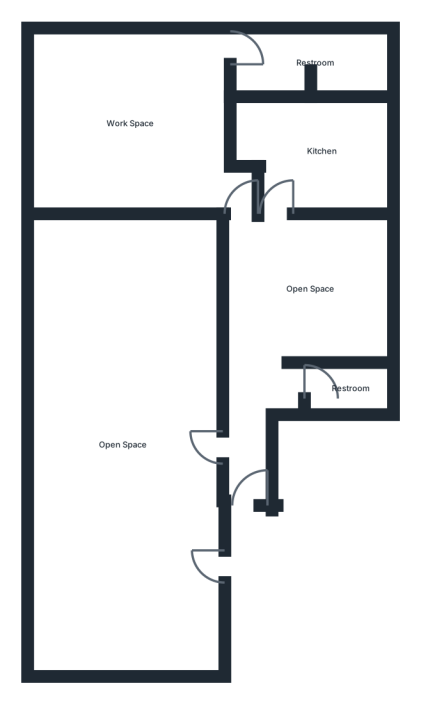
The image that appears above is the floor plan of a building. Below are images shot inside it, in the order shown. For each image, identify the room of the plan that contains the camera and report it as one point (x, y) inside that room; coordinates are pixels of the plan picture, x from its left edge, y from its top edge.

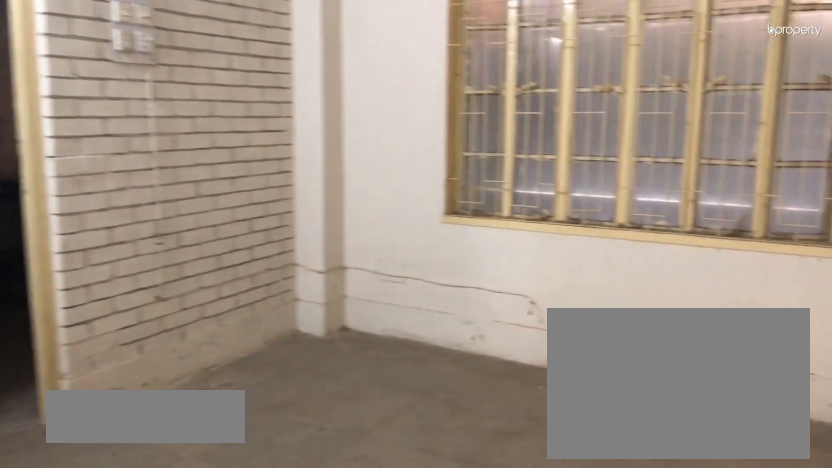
(310, 289)
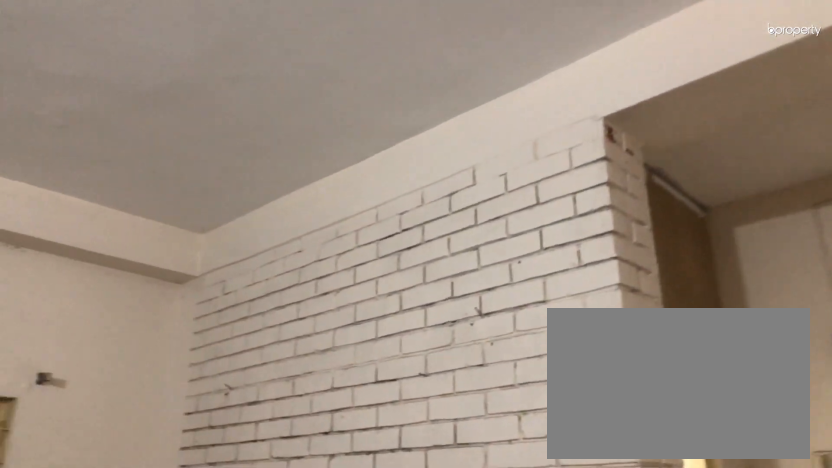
(310, 289)
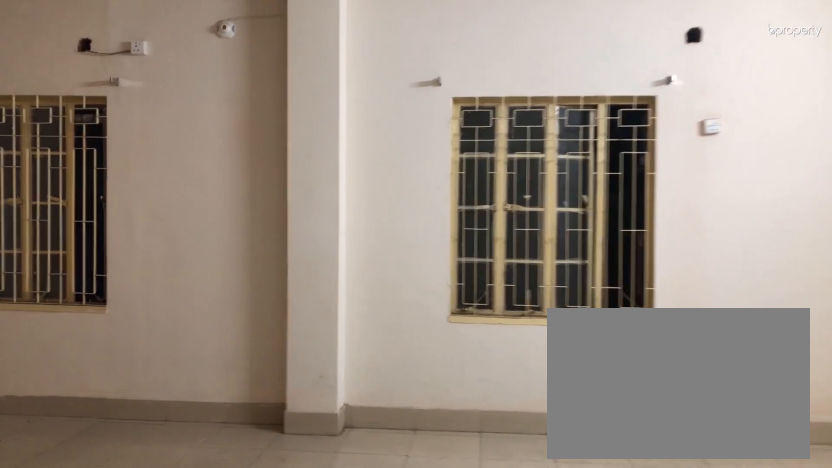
(122, 445)
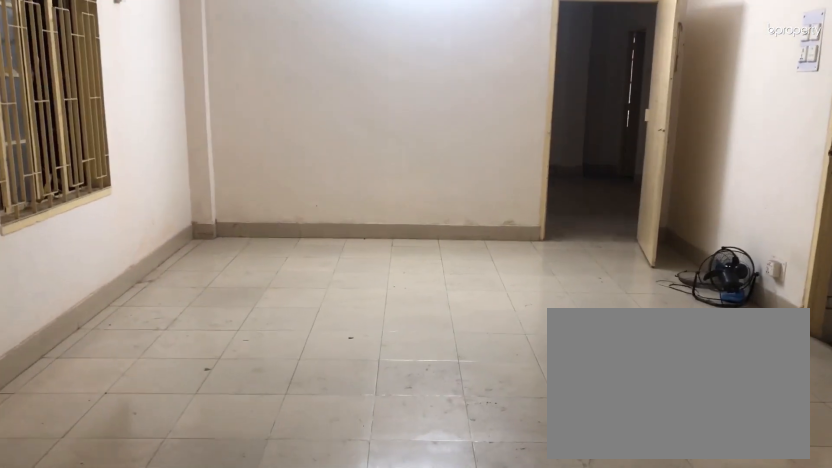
(122, 445)
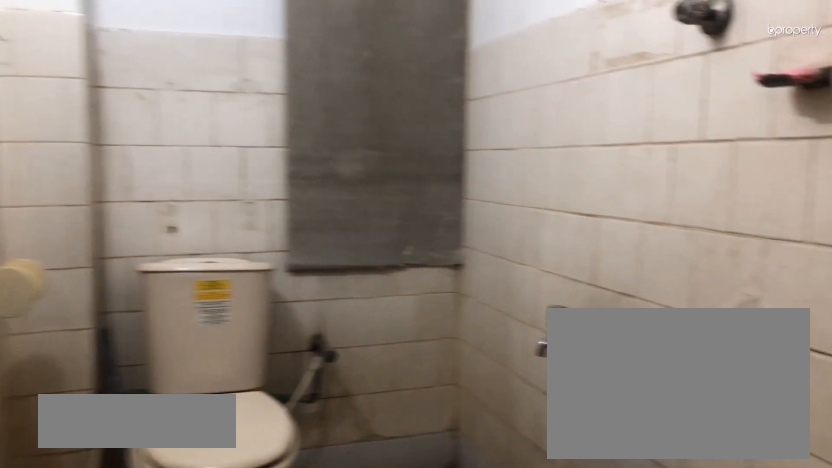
(351, 389)
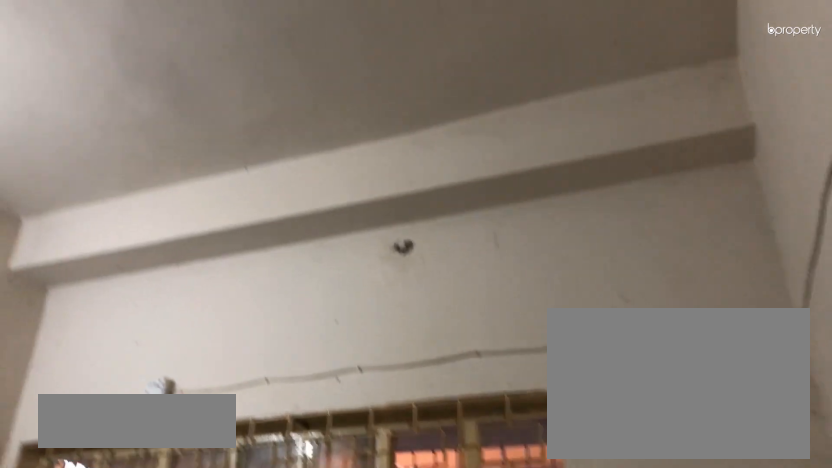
(323, 151)
